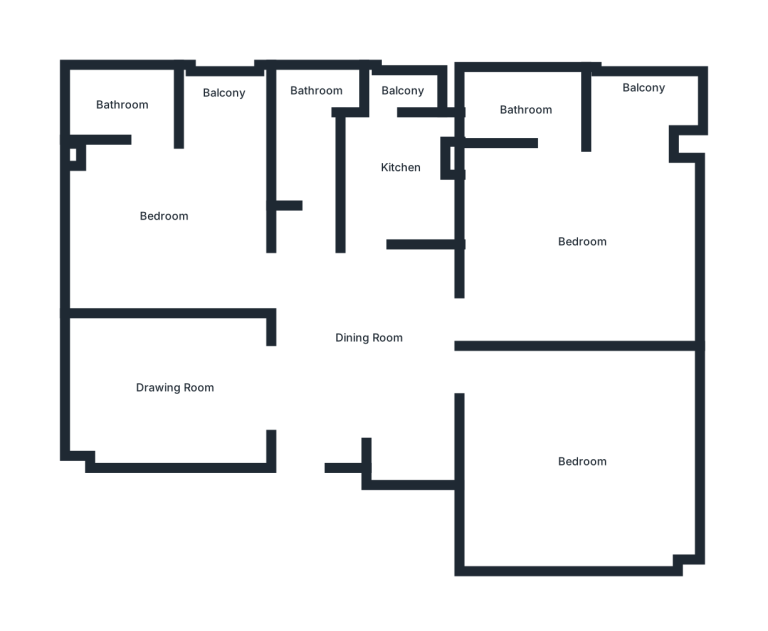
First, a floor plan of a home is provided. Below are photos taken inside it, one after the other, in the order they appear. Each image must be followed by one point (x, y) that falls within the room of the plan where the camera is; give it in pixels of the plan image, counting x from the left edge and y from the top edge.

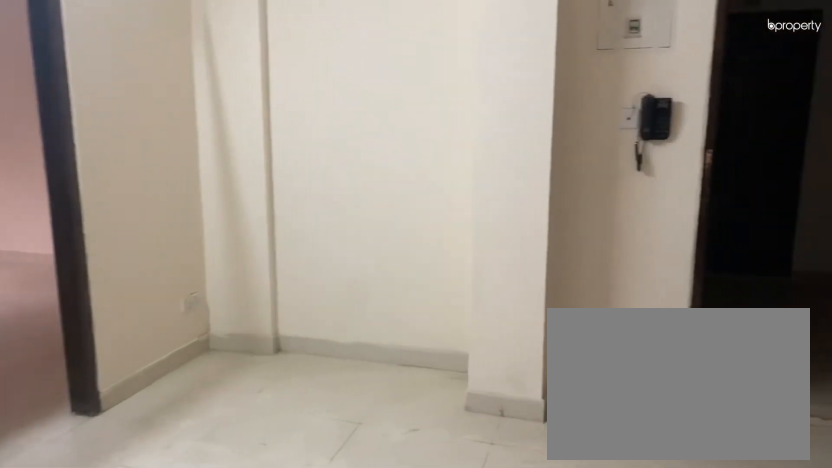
(355, 347)
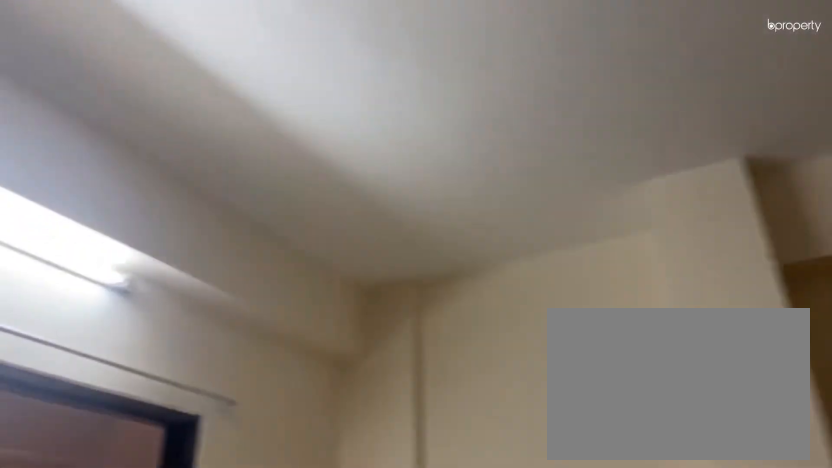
(355, 347)
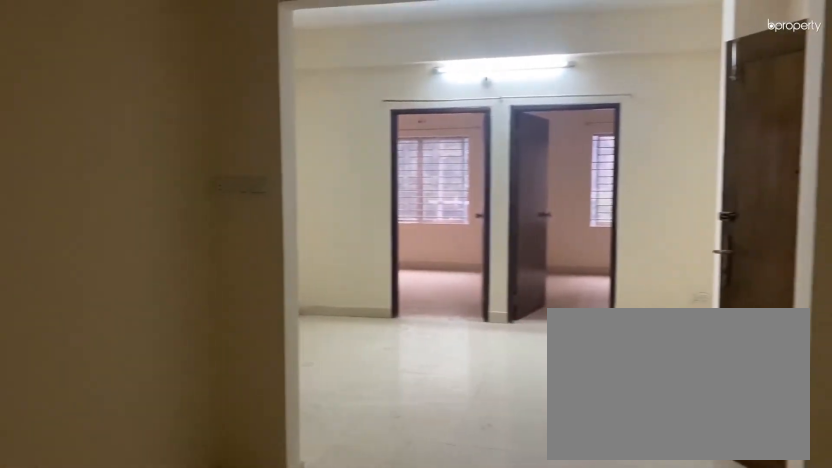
(174, 379)
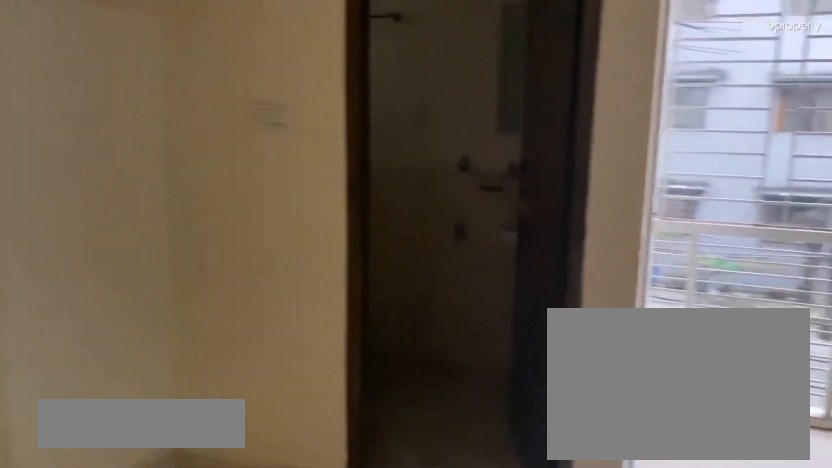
(162, 204)
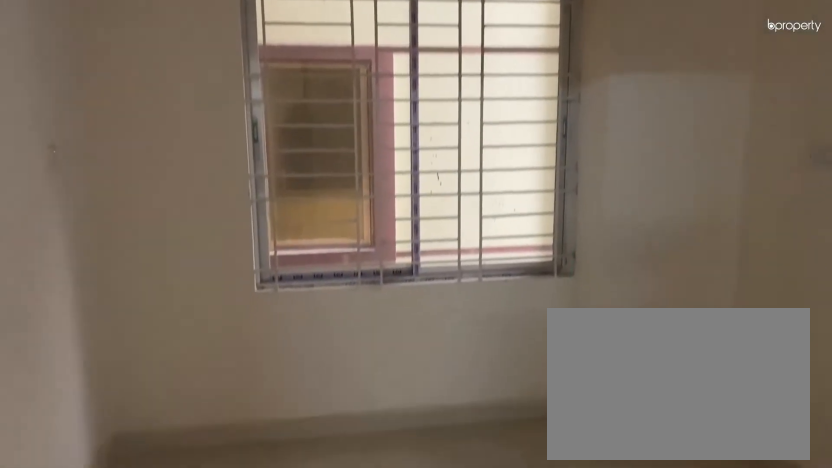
(162, 204)
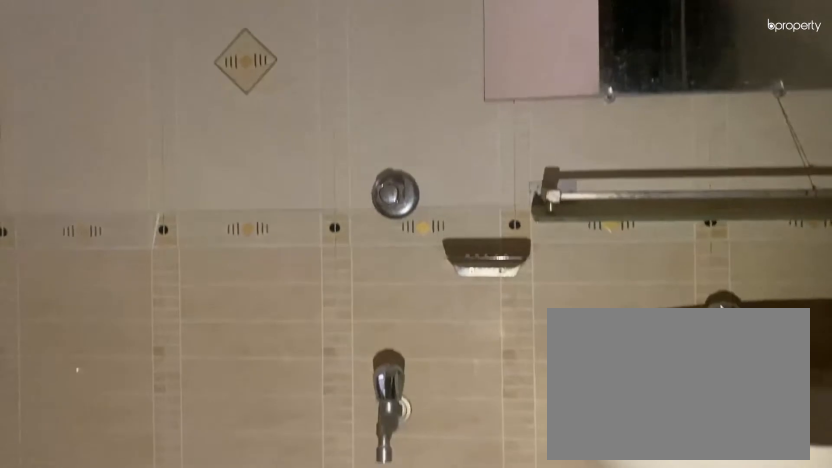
(117, 105)
